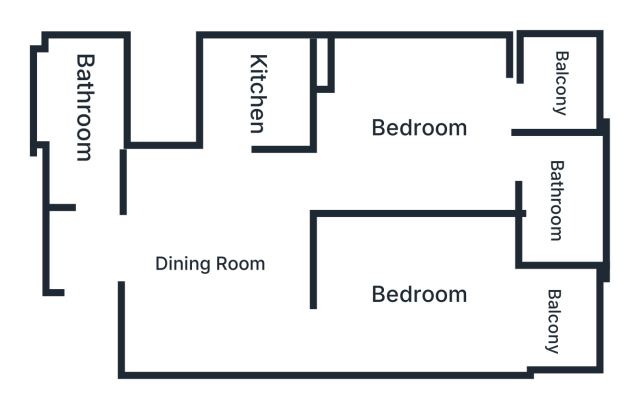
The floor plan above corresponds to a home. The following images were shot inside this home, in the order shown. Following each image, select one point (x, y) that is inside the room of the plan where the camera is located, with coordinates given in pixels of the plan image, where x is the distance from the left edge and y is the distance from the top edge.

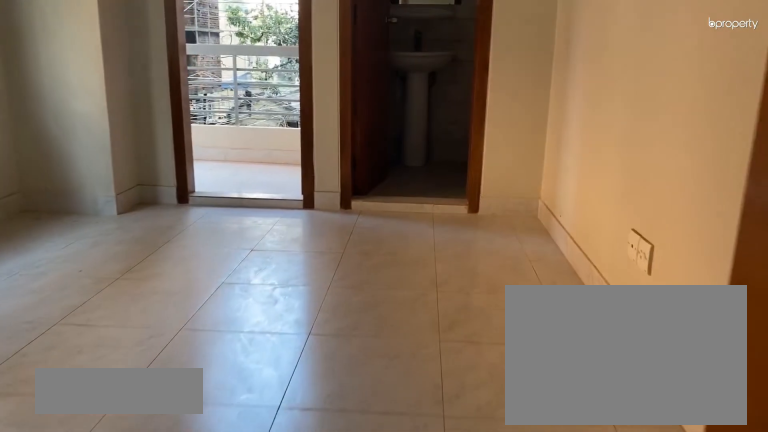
(302, 177)
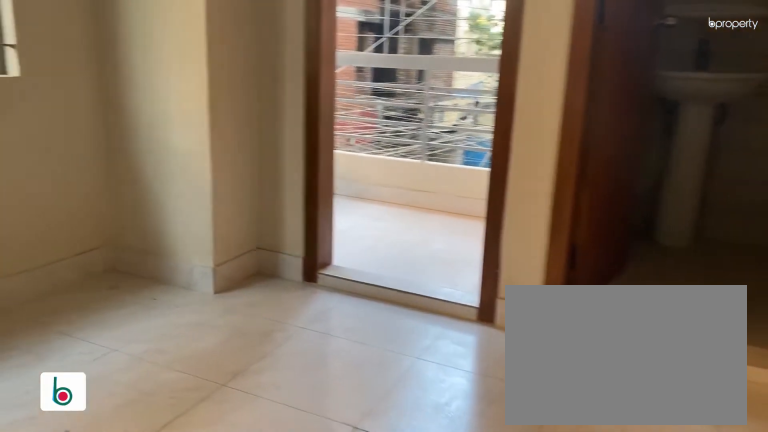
(417, 127)
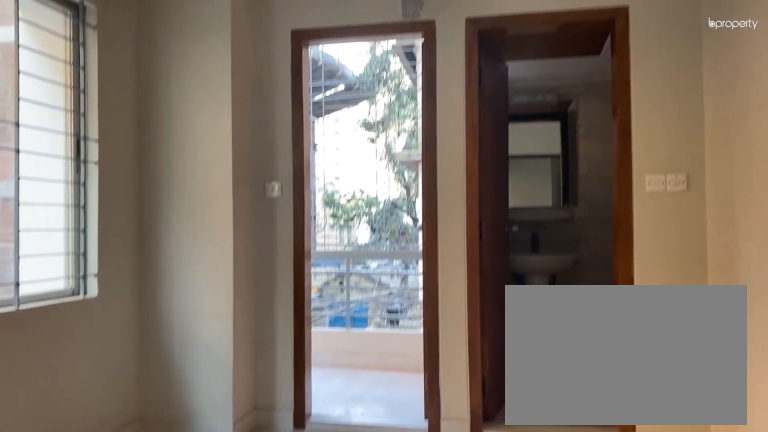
(417, 127)
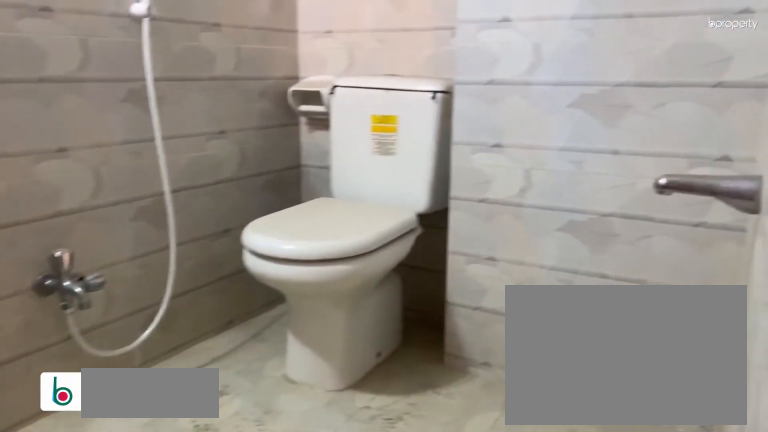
(560, 212)
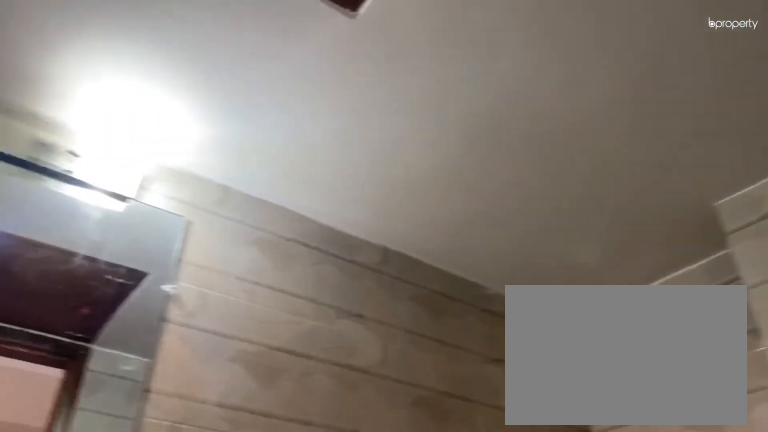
(560, 212)
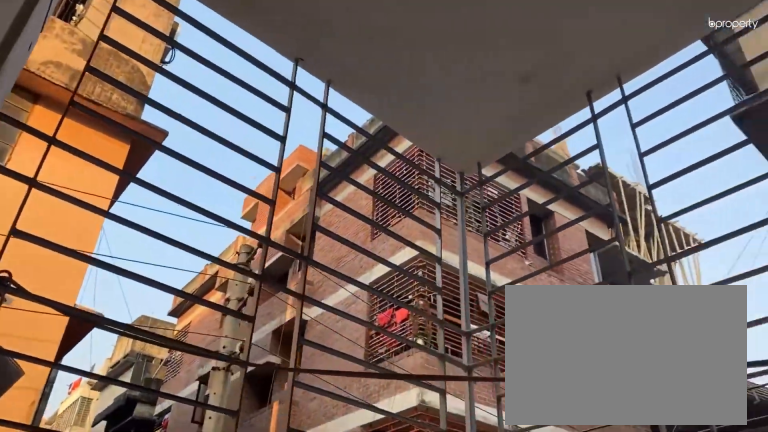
(560, 98)
